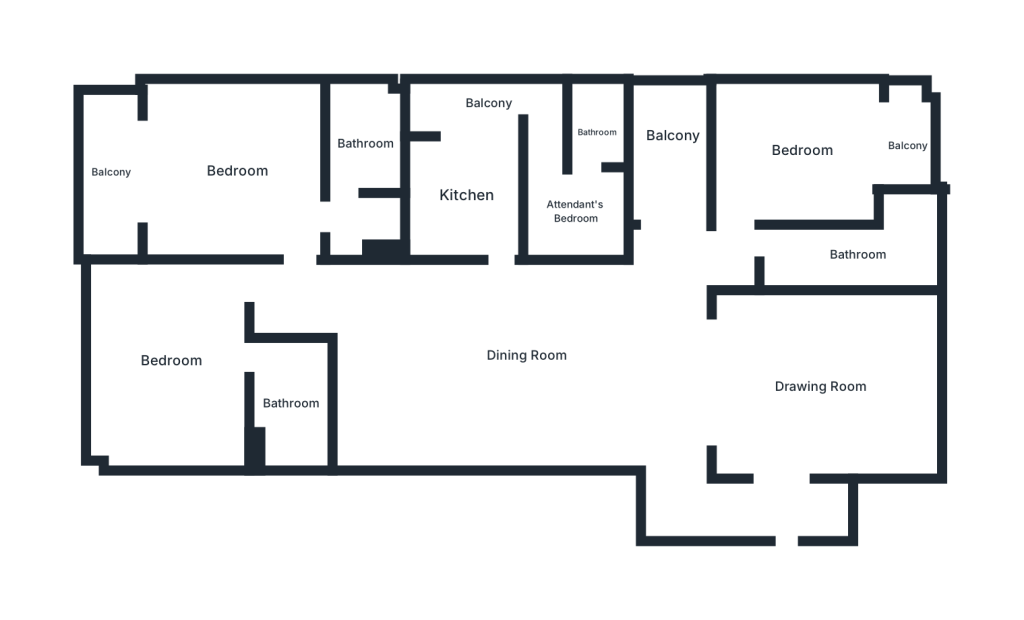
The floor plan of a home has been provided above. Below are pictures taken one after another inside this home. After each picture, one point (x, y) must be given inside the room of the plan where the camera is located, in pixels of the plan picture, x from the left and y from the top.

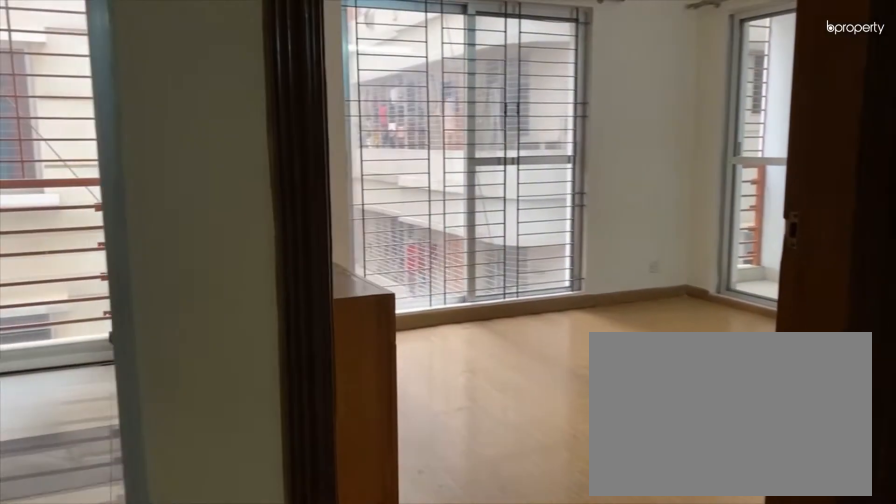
(738, 219)
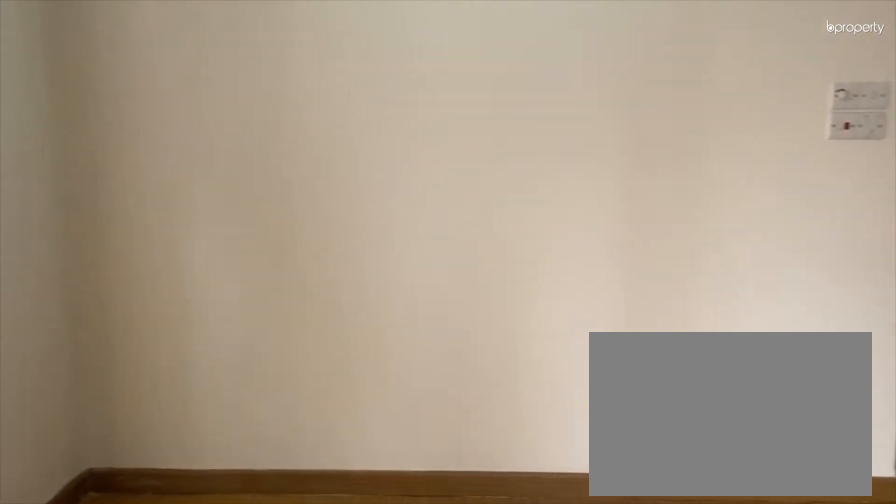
(801, 149)
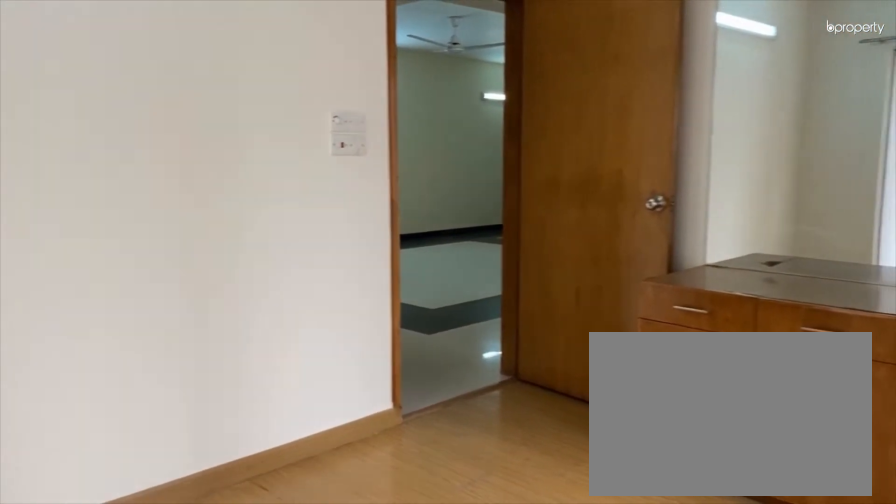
(801, 149)
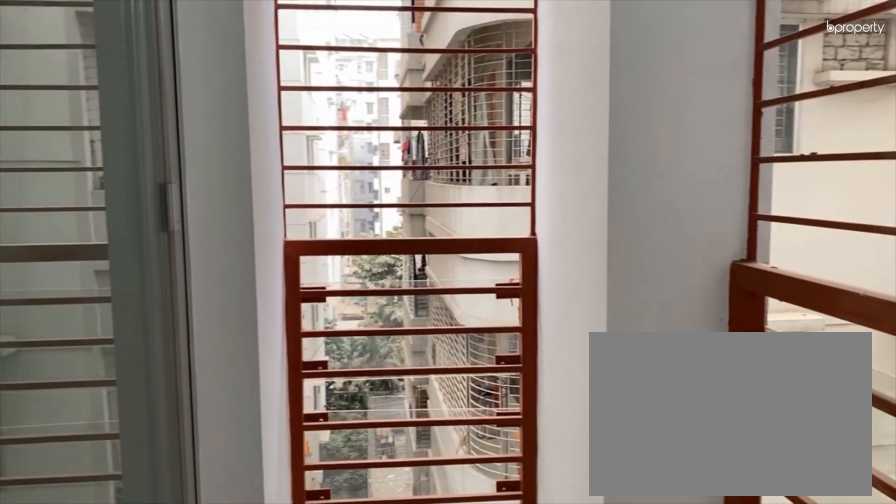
(906, 145)
